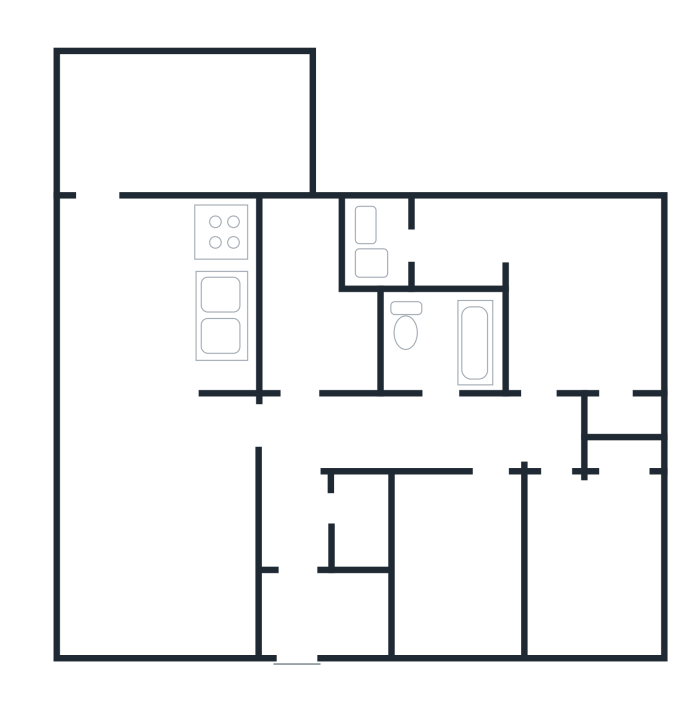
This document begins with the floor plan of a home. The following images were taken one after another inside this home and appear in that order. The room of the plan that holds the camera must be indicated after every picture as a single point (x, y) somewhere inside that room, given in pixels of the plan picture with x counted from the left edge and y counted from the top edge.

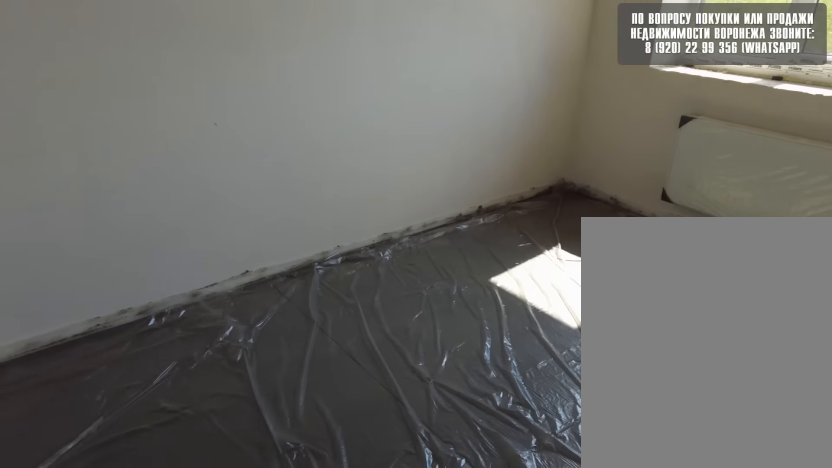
(575, 530)
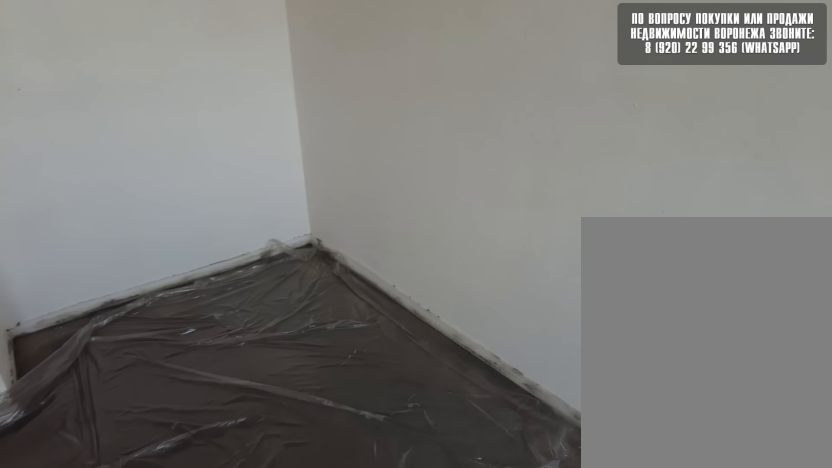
(575, 556)
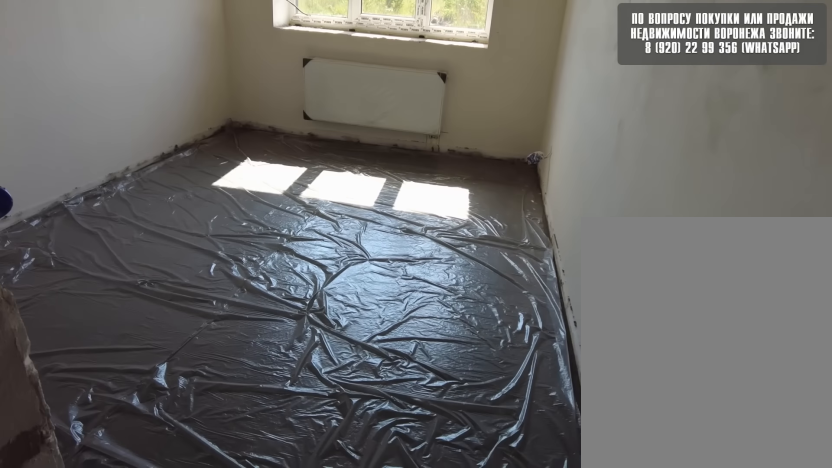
(576, 558)
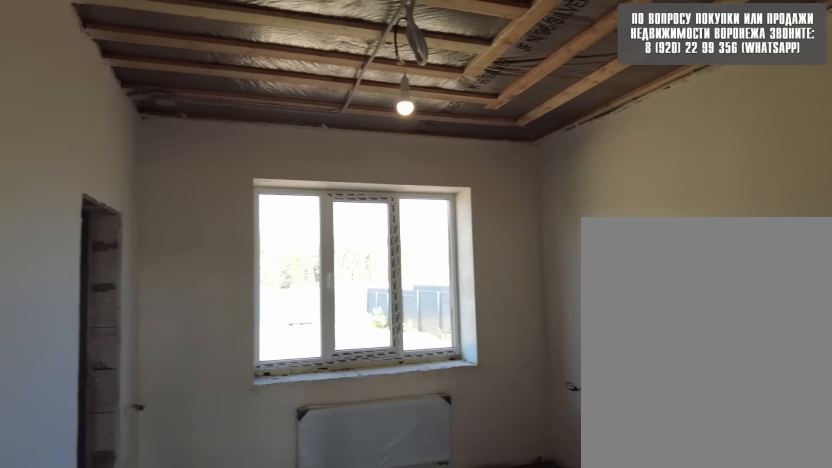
(572, 382)
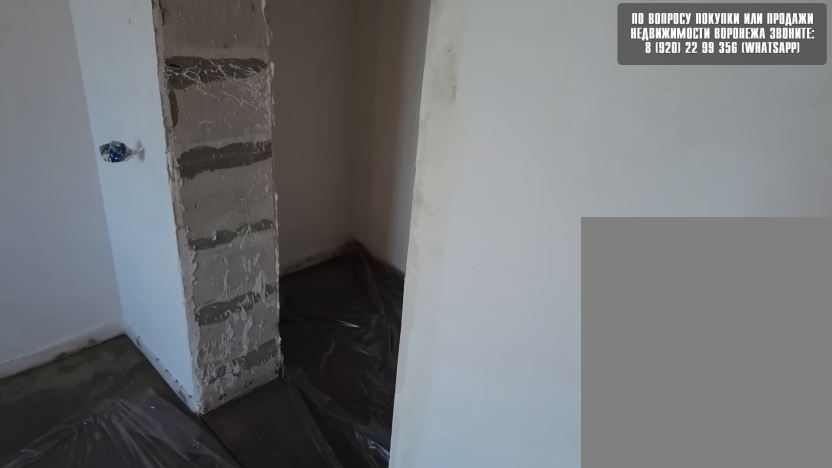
(571, 382)
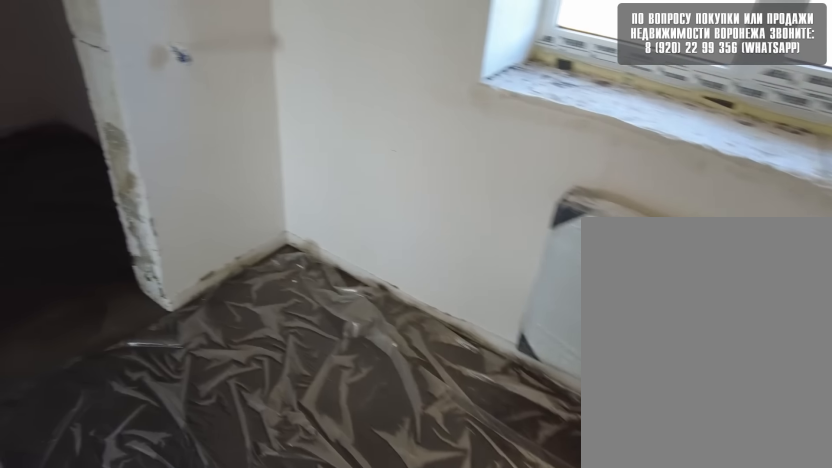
(566, 369)
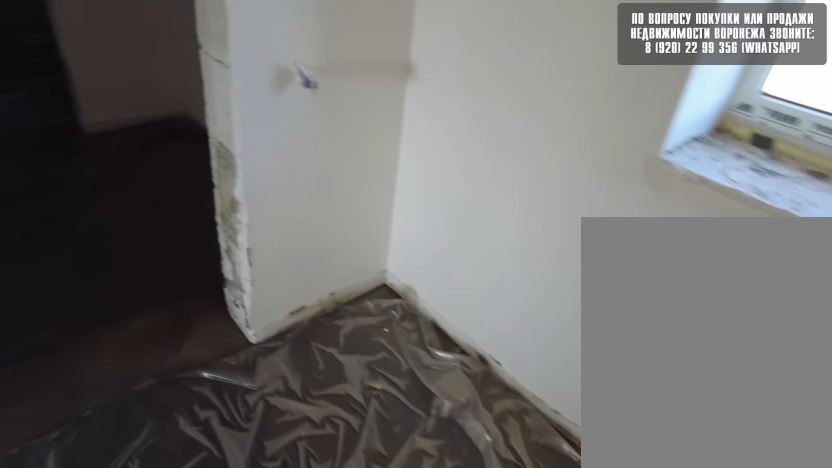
(558, 339)
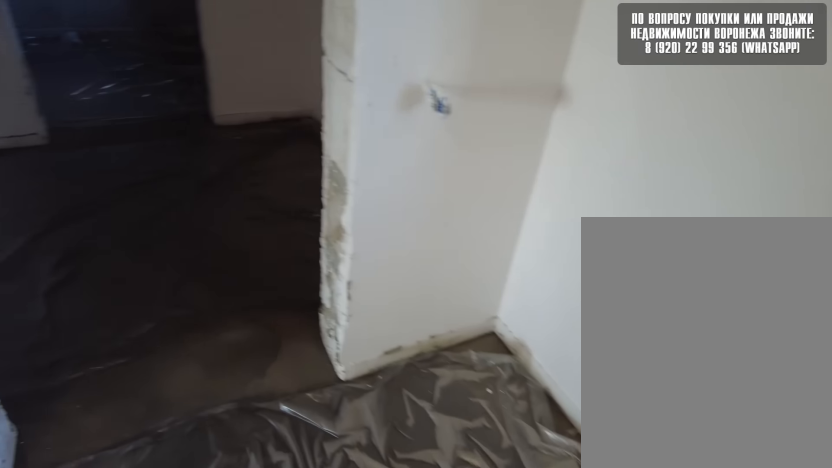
(543, 308)
